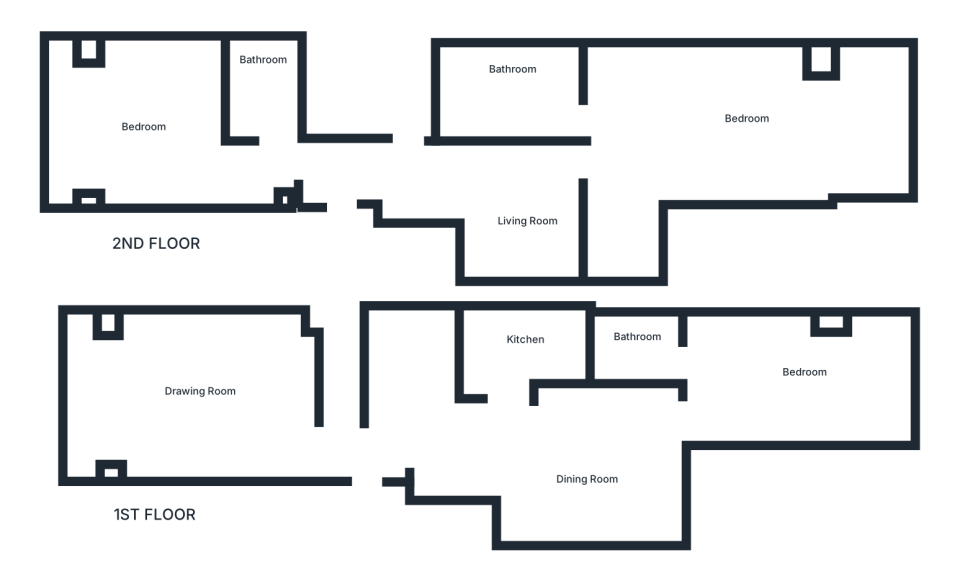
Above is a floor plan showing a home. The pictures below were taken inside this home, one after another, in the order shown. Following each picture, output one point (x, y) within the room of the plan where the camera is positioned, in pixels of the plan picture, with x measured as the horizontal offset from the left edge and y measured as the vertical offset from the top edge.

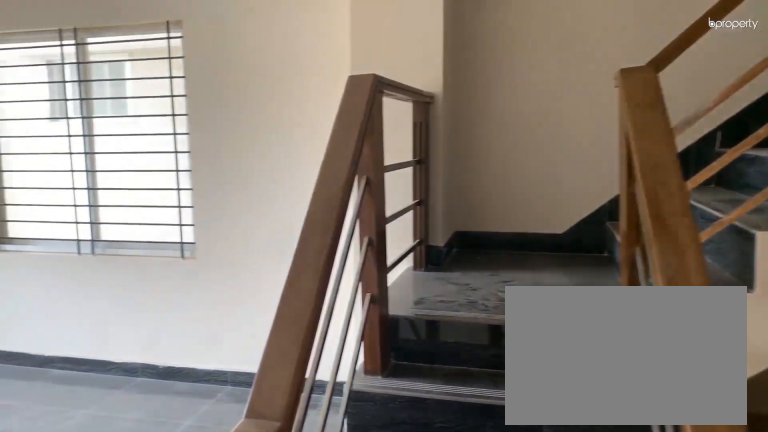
(336, 444)
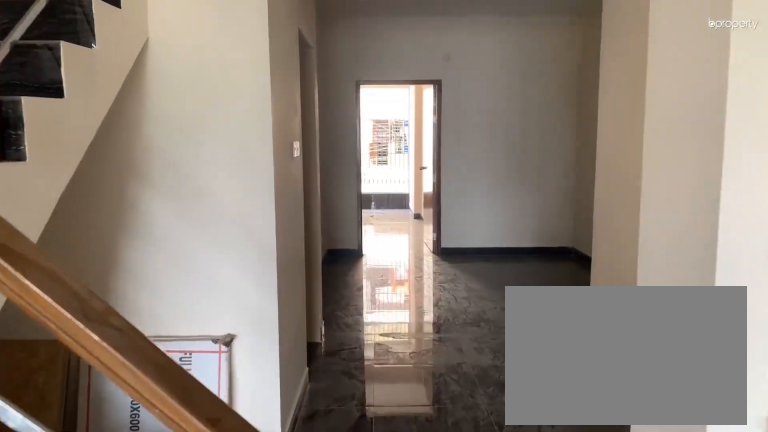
(360, 444)
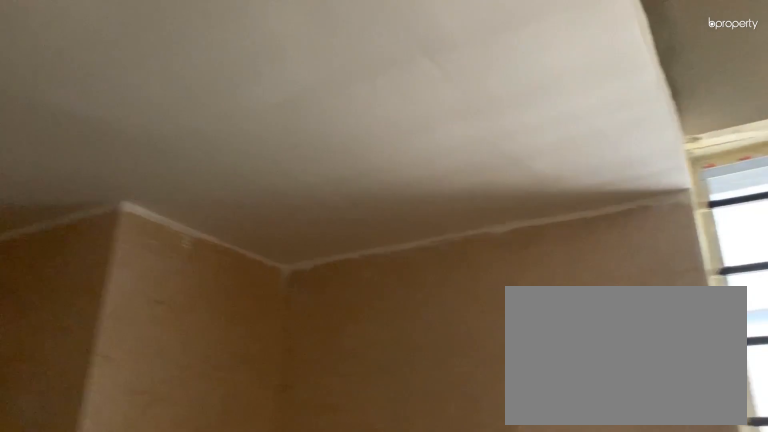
(509, 347)
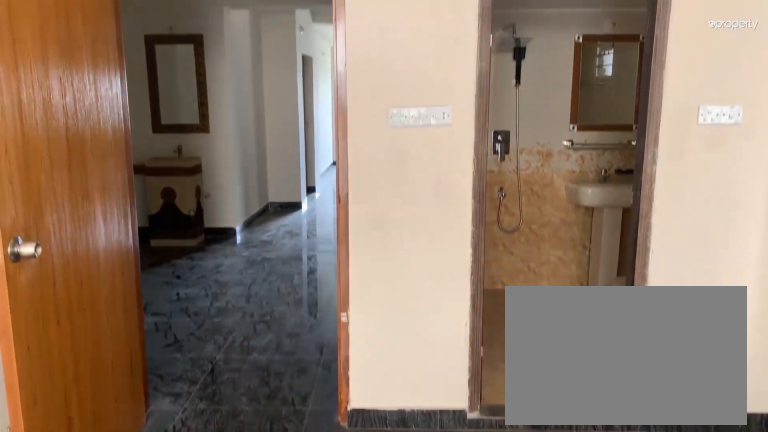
(798, 377)
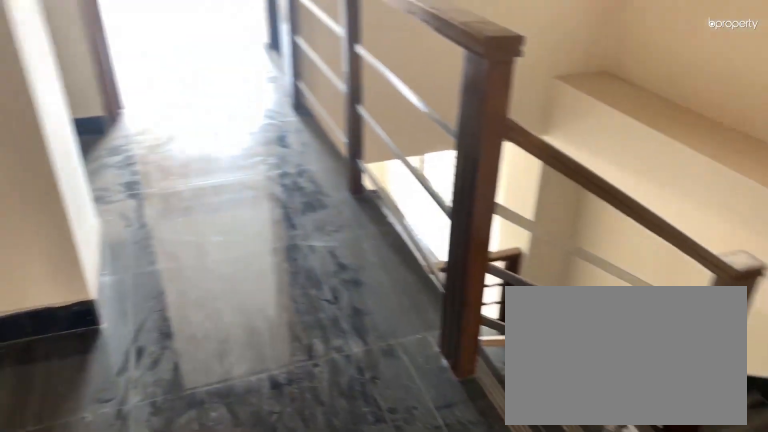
(466, 180)
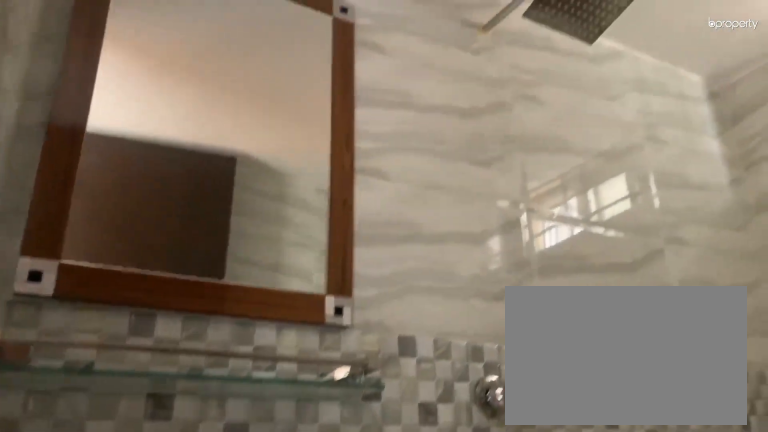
(270, 97)
